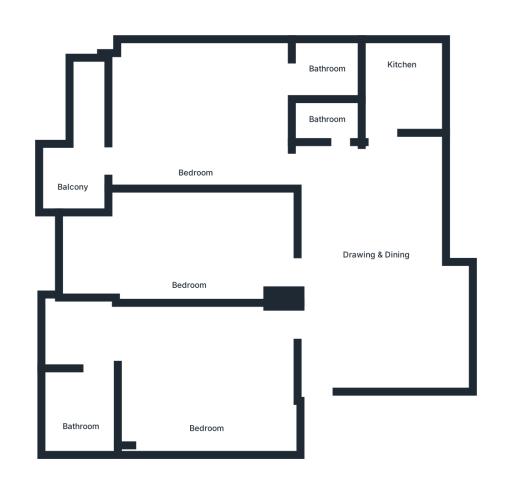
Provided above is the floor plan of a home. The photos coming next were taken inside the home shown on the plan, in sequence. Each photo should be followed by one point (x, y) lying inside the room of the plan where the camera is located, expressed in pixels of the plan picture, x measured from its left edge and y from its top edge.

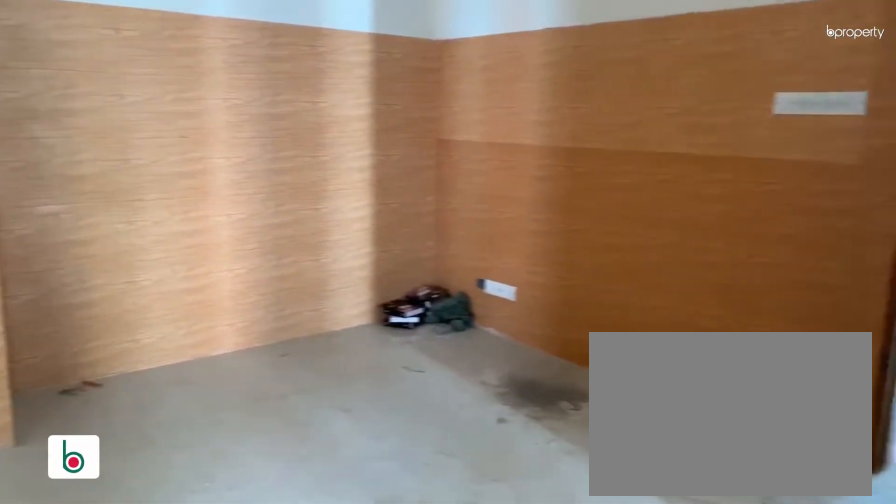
(382, 250)
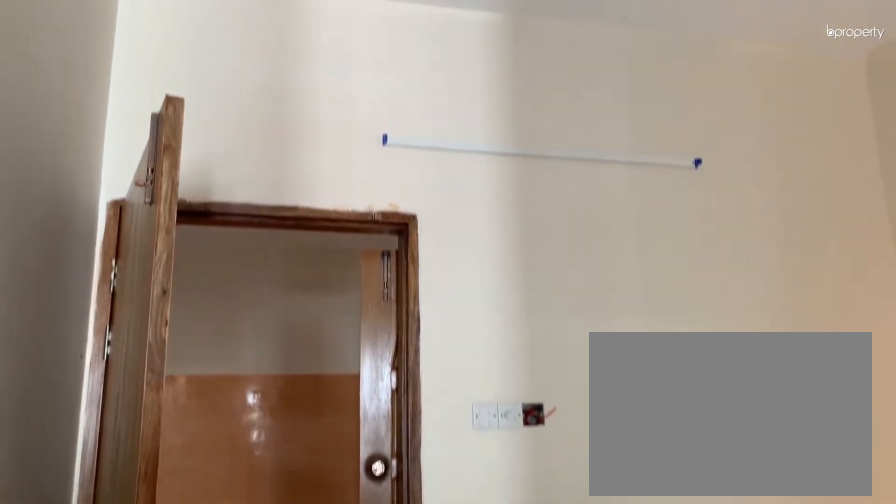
(206, 378)
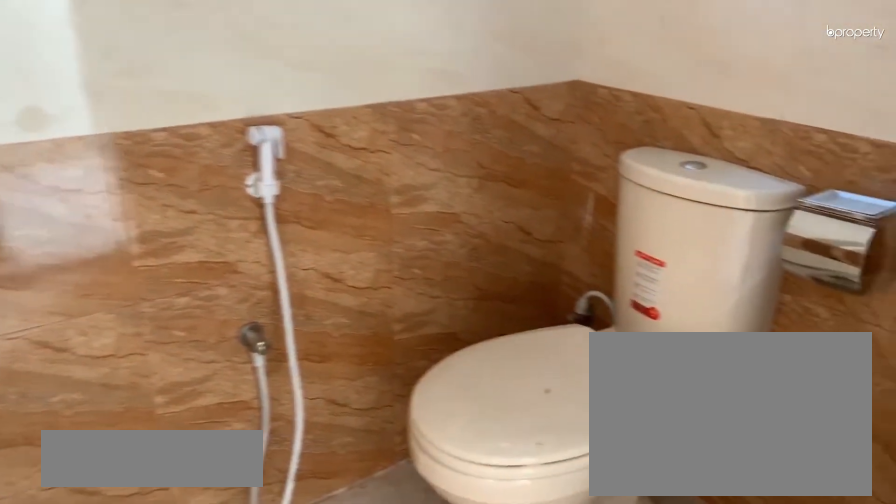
(79, 429)
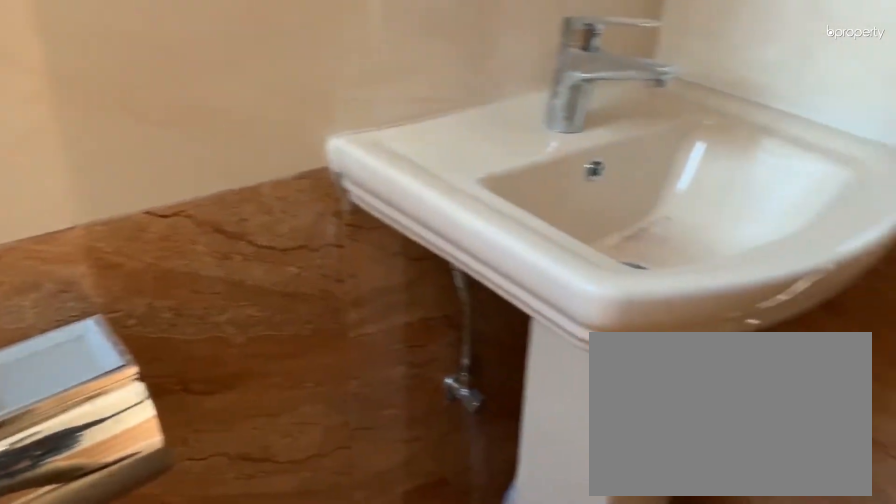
(79, 429)
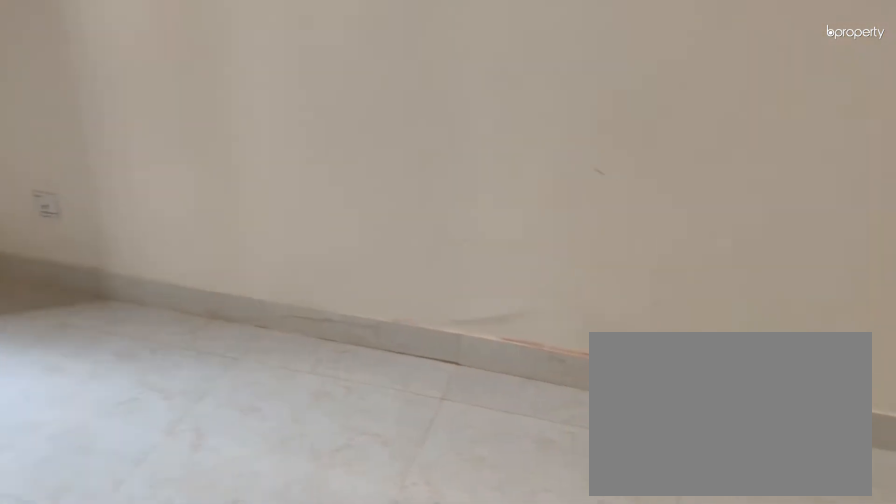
(197, 244)
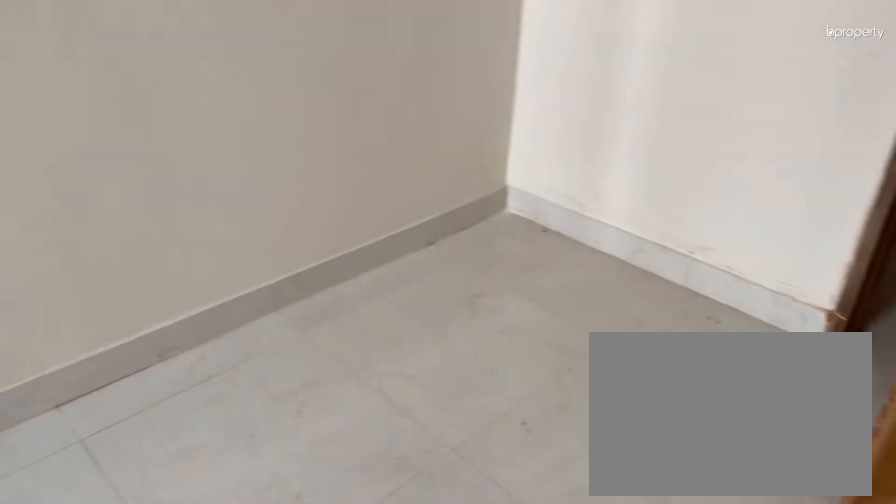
(197, 244)
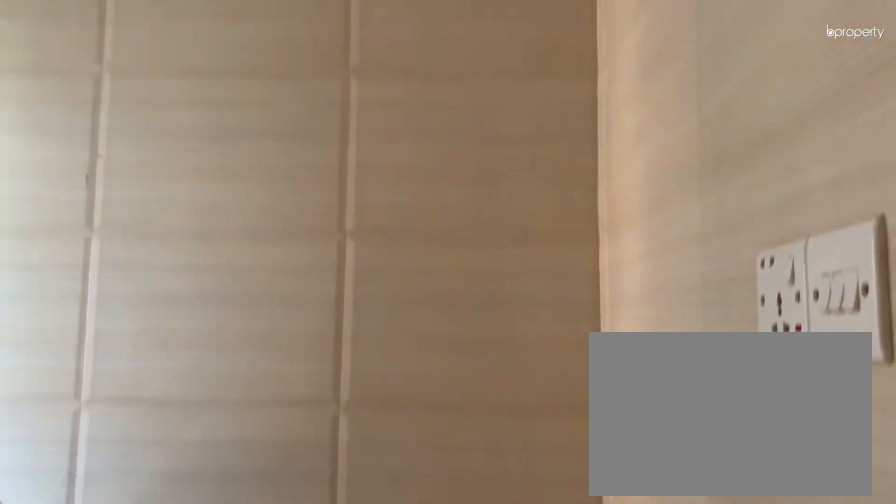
(402, 71)
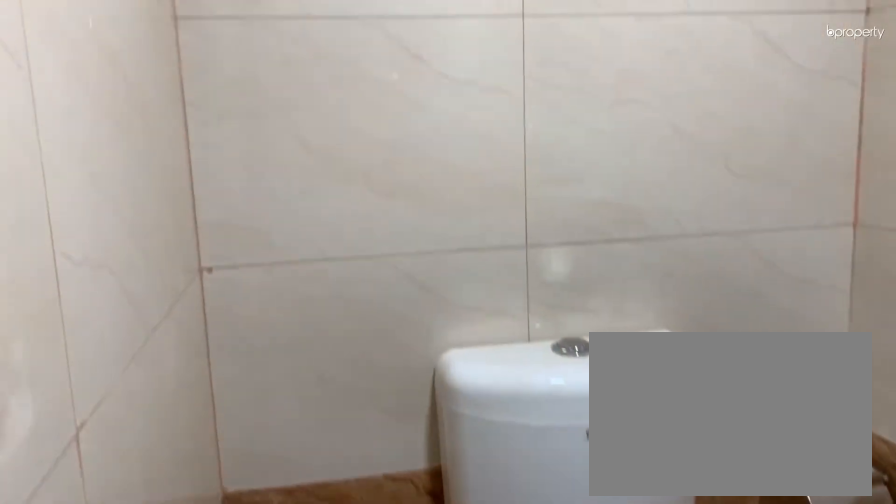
(326, 119)
